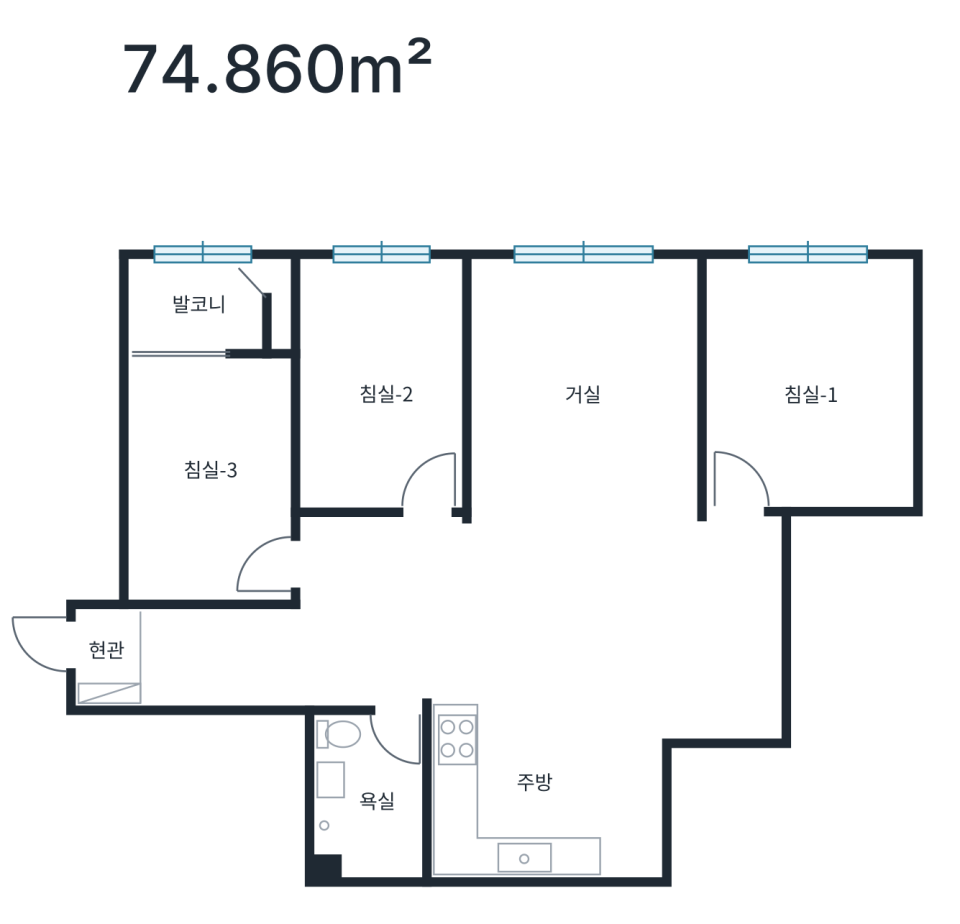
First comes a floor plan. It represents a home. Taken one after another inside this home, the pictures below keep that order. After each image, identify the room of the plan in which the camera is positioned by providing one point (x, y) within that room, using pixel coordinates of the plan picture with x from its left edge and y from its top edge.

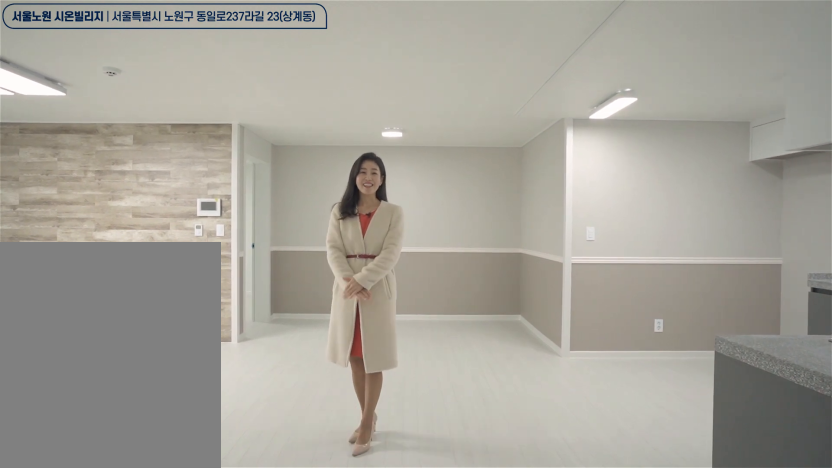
(542, 614)
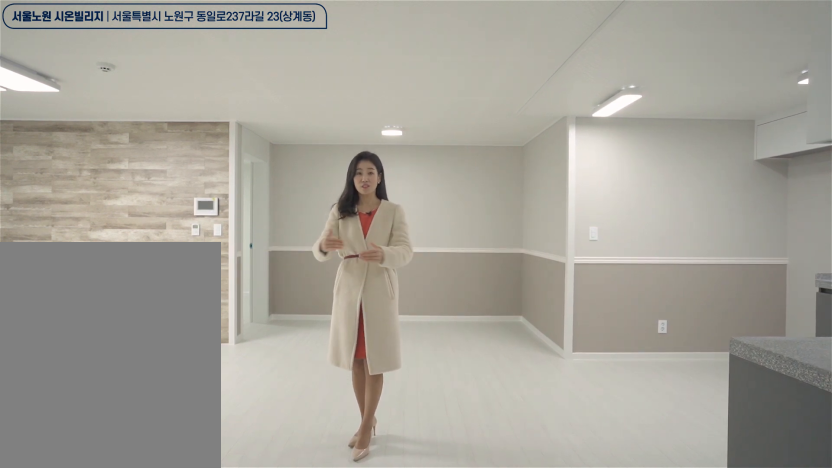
(542, 614)
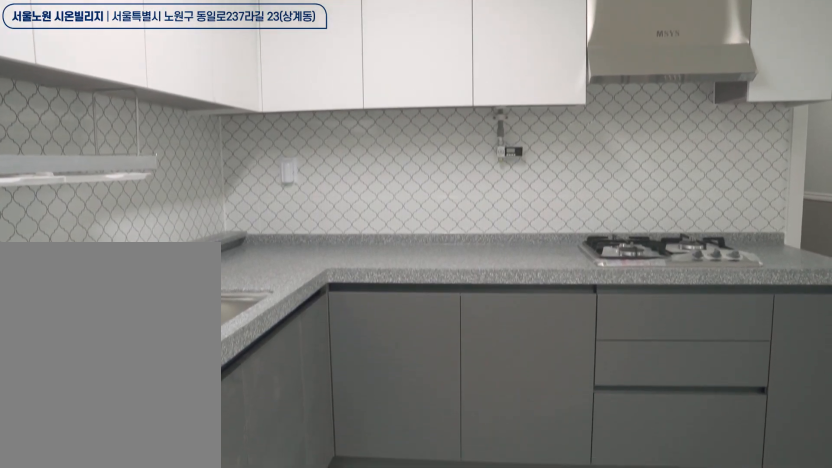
(552, 796)
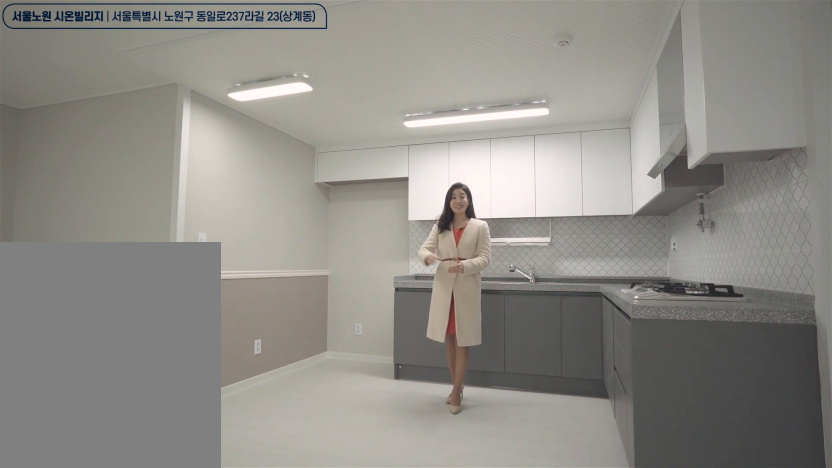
(552, 796)
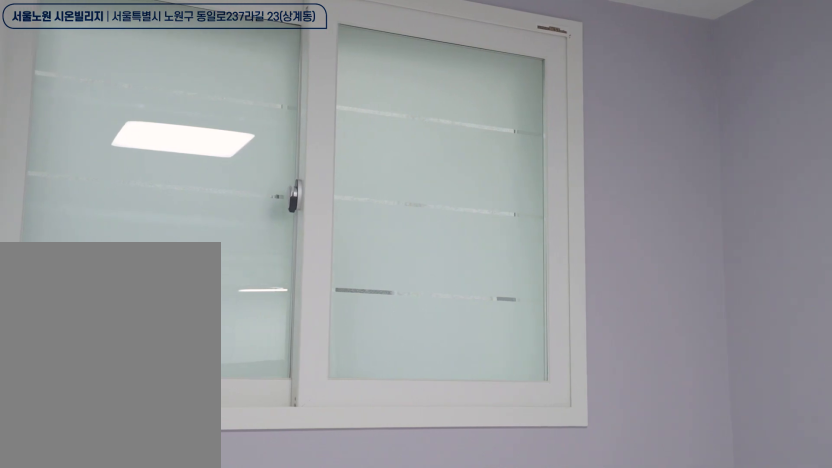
(381, 386)
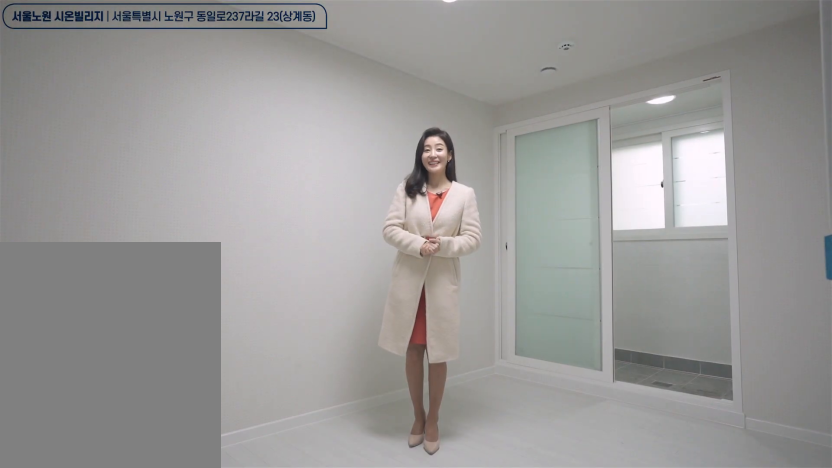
(208, 430)
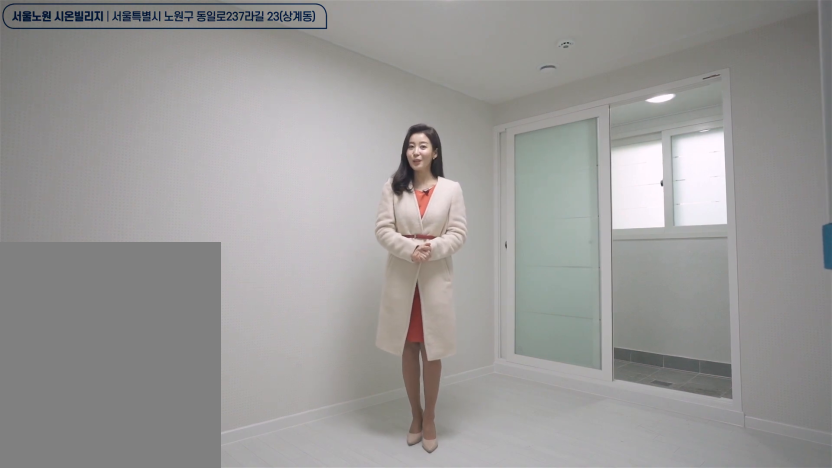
(208, 430)
